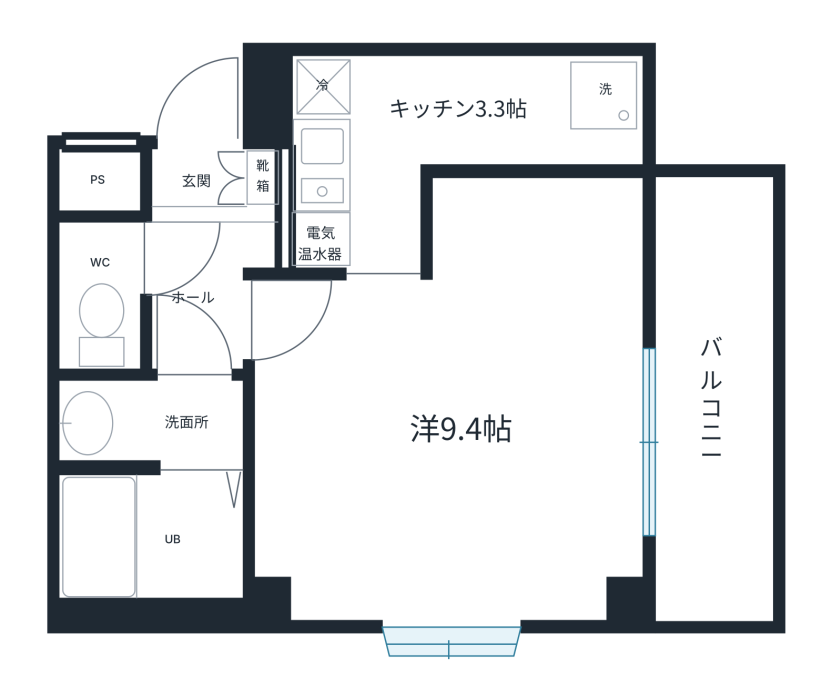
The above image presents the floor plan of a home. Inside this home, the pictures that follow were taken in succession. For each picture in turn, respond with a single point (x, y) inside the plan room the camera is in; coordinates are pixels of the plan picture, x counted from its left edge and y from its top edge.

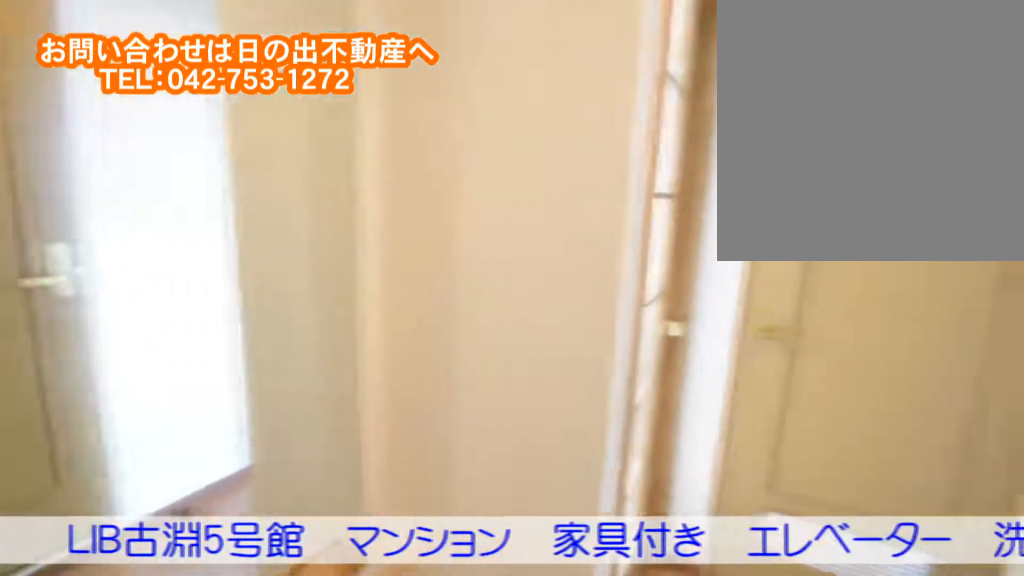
(206, 222)
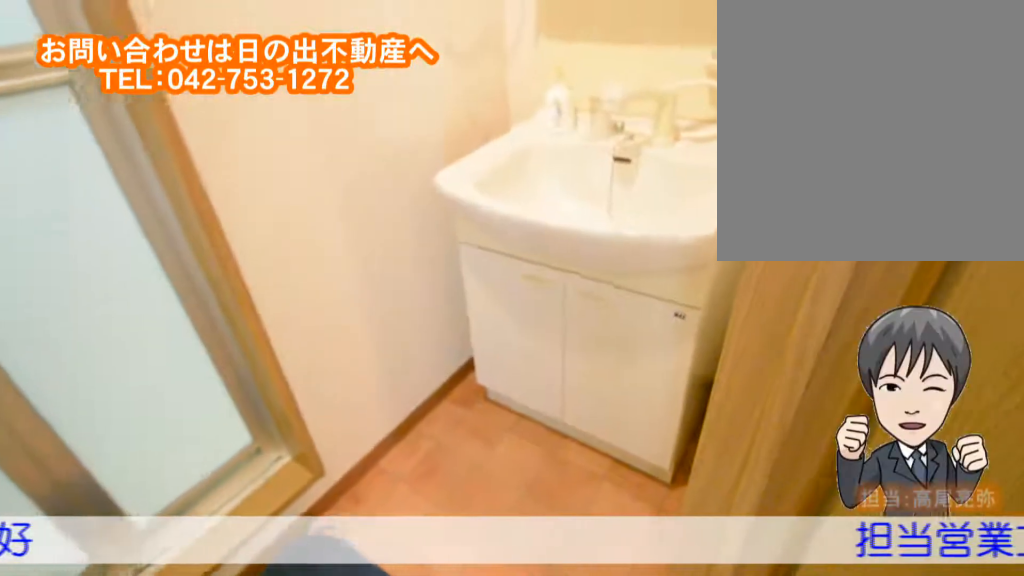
(144, 424)
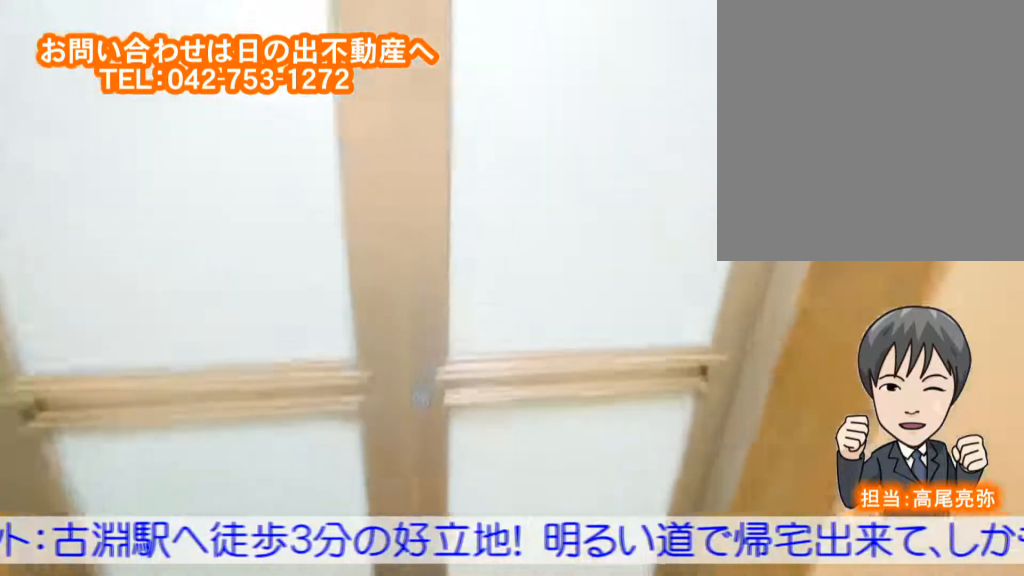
(143, 424)
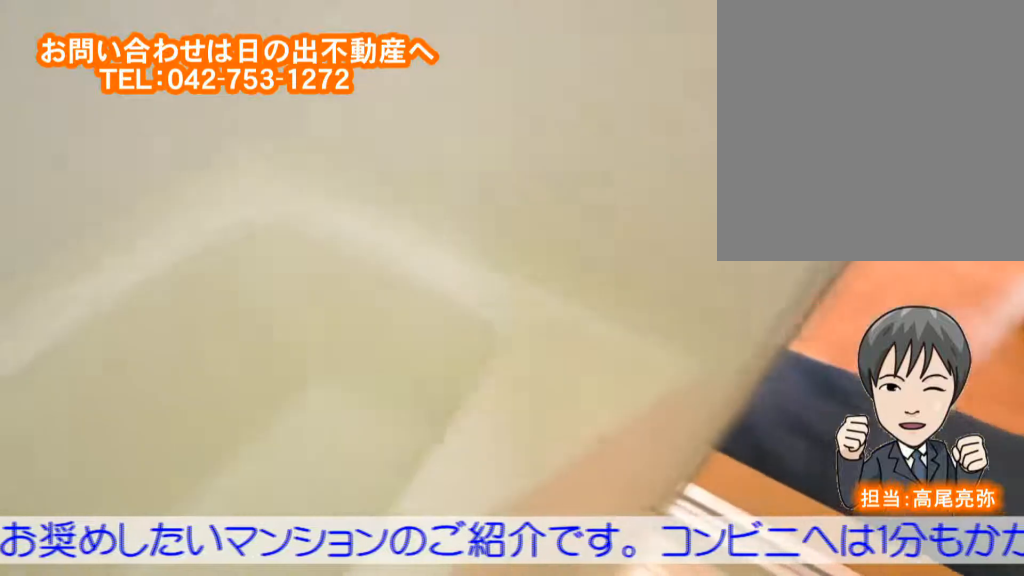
(137, 530)
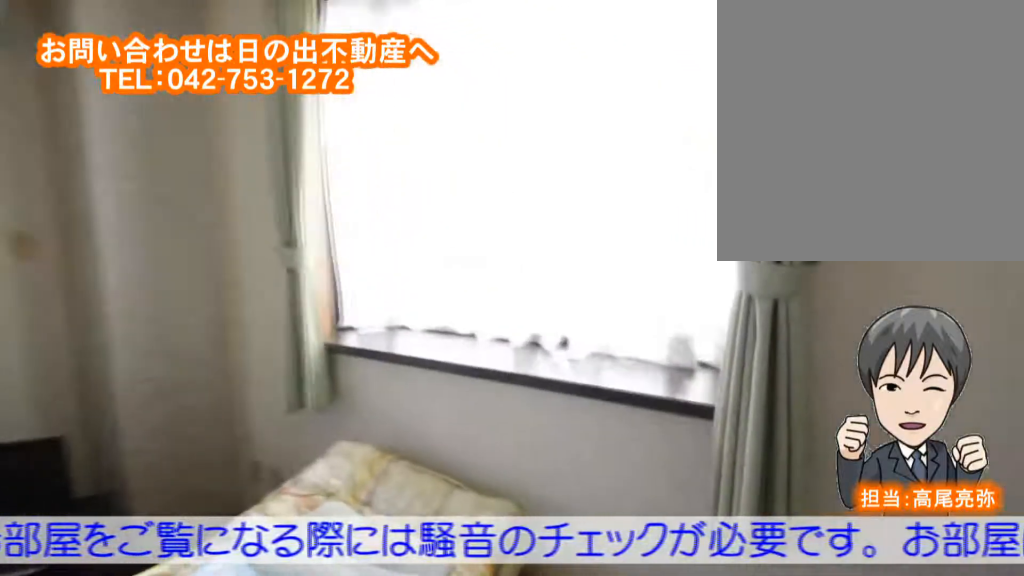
(471, 477)
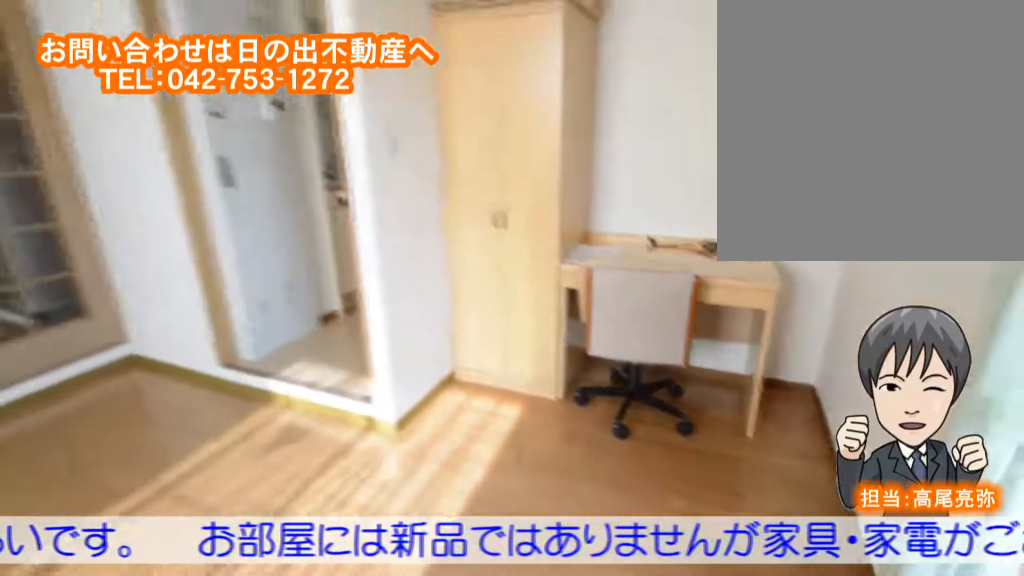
(470, 476)
